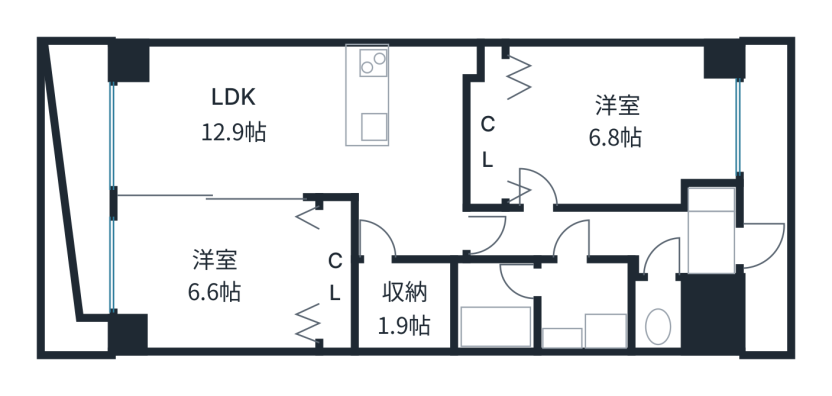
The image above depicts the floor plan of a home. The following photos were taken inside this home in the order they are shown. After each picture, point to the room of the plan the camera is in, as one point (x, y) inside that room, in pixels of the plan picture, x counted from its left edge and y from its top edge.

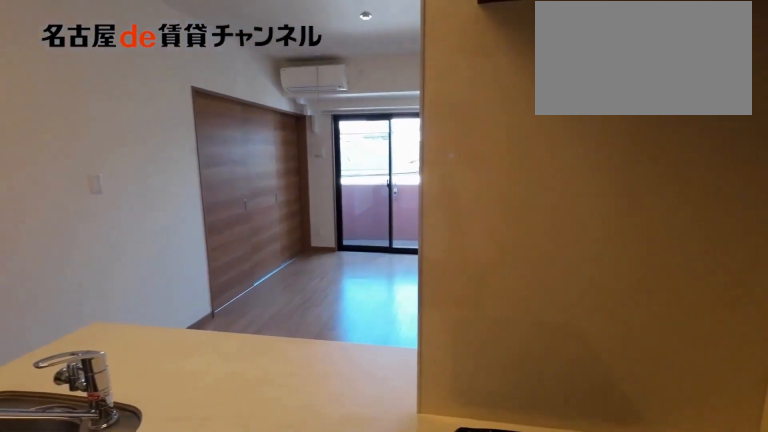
(414, 94)
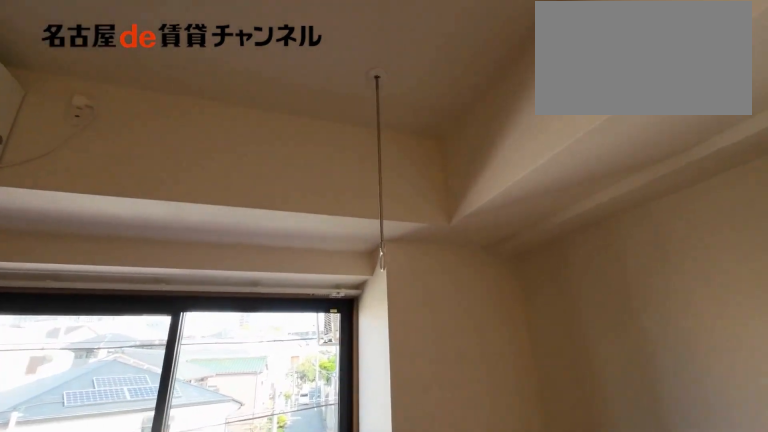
(306, 131)
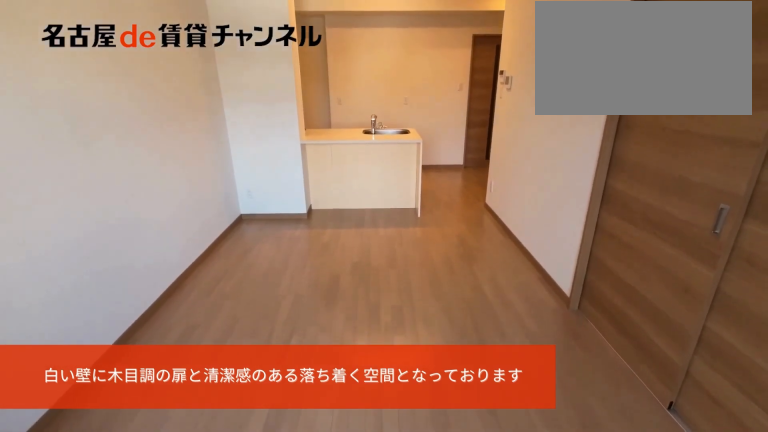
(306, 131)
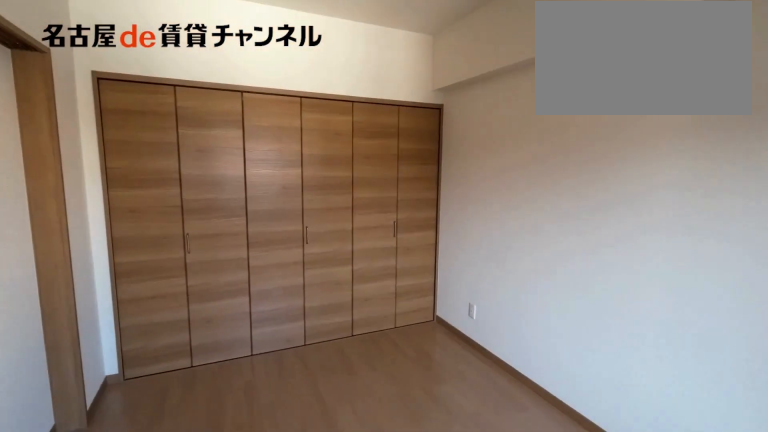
(219, 273)
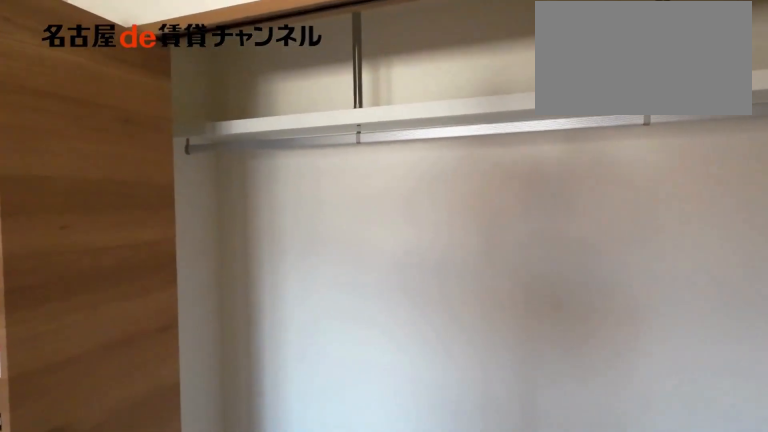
(336, 274)
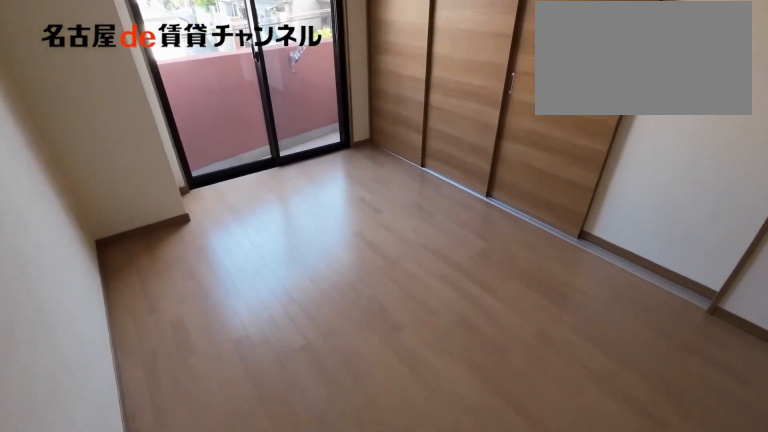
(219, 273)
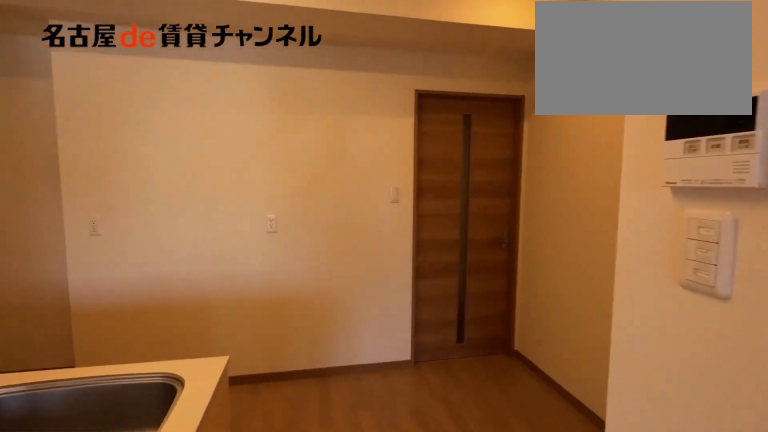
(307, 132)
